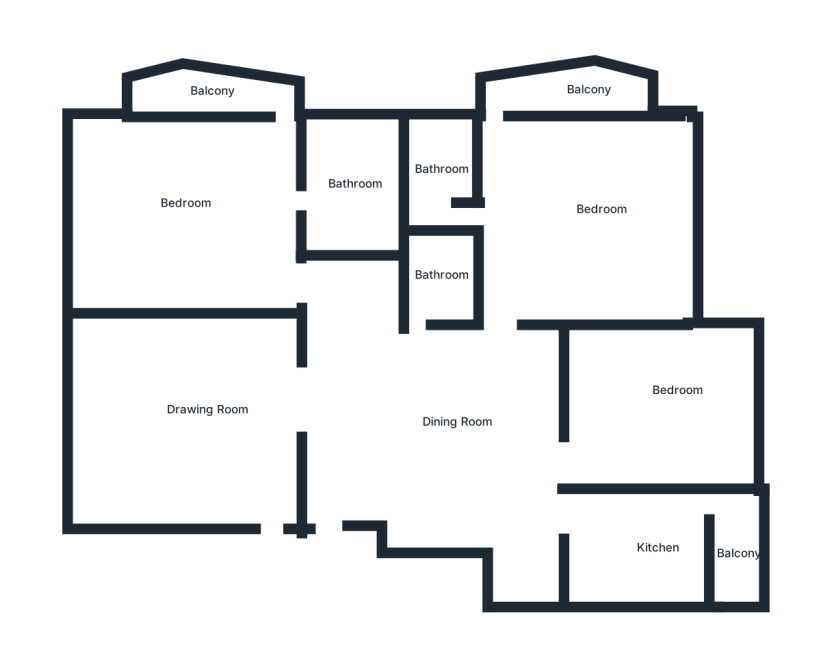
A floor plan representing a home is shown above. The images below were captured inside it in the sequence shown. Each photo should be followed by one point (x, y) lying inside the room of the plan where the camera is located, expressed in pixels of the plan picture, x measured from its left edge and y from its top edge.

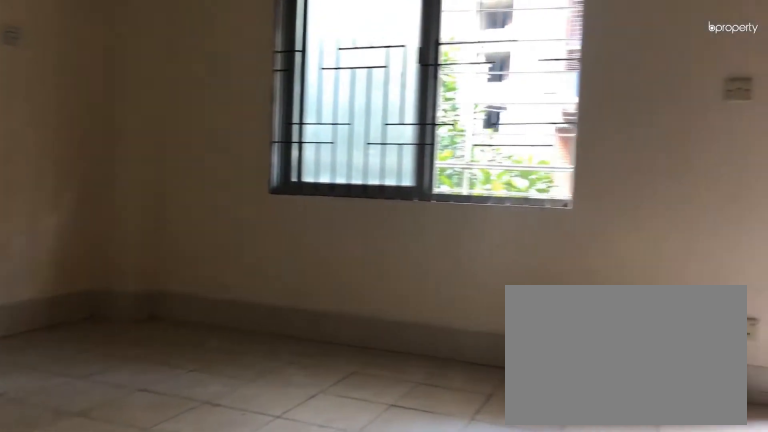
(200, 227)
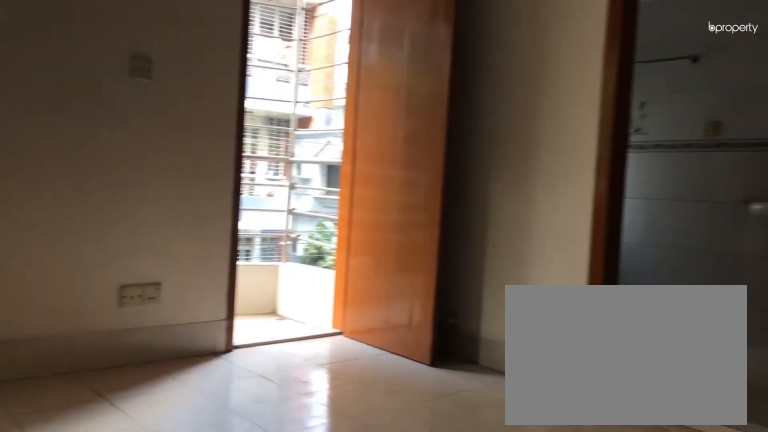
(185, 197)
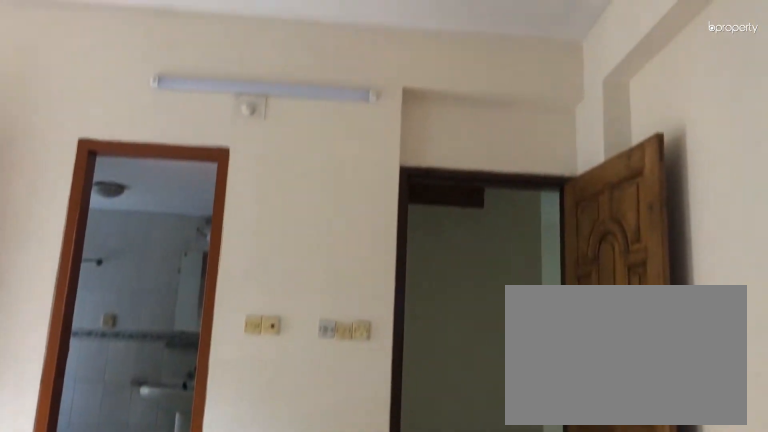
(185, 197)
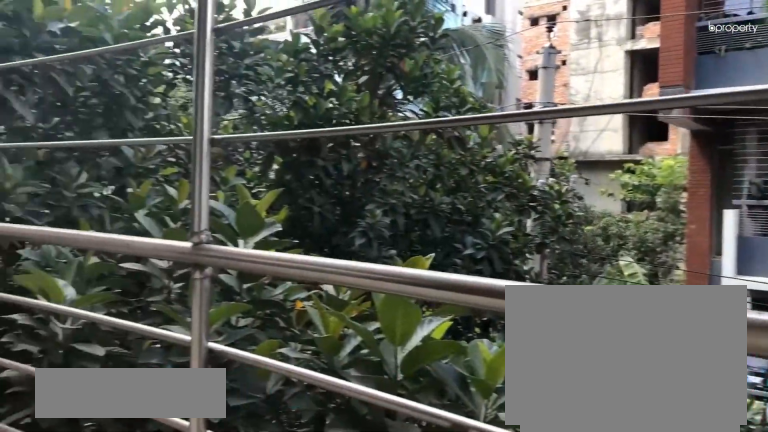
(197, 97)
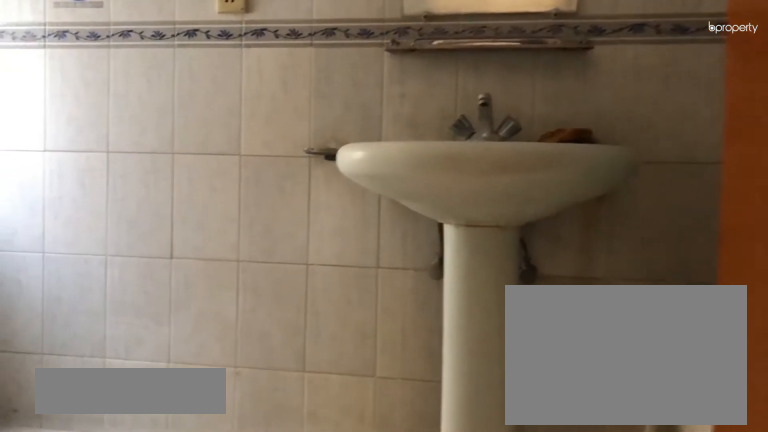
(350, 193)
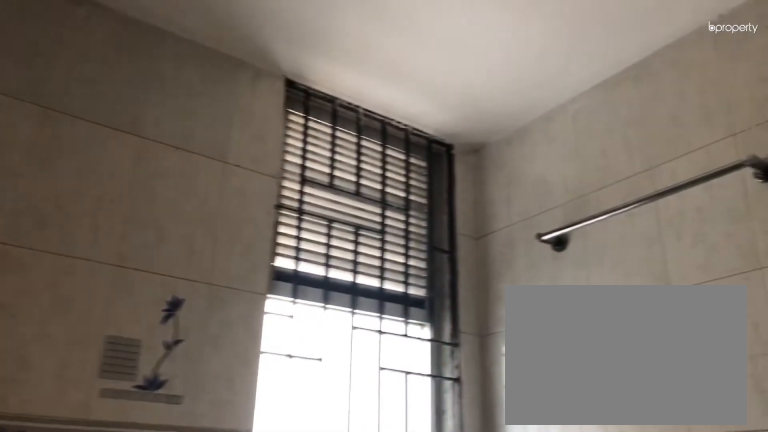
(350, 193)
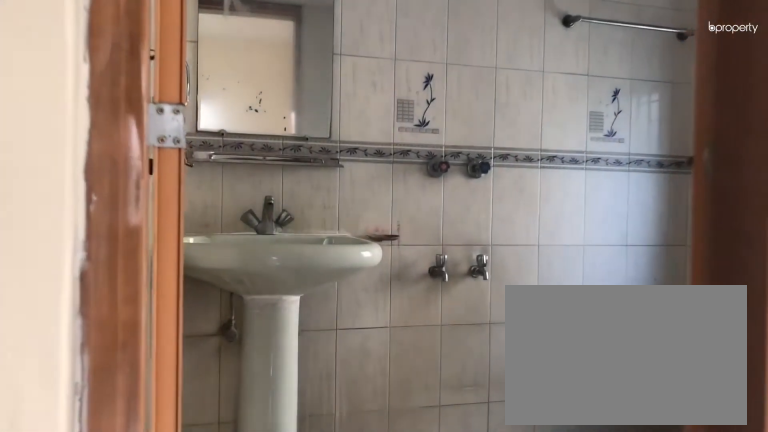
(431, 179)
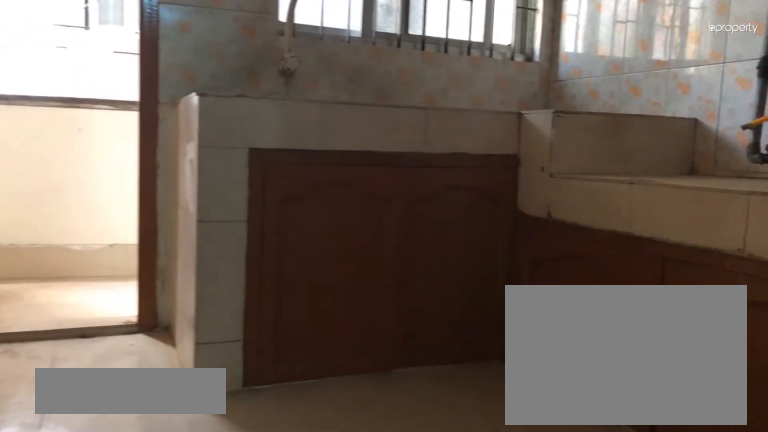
(662, 555)
